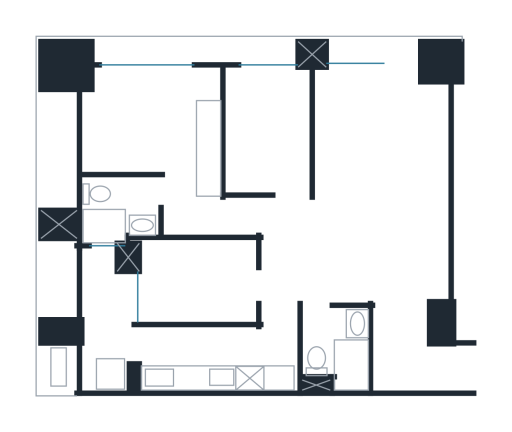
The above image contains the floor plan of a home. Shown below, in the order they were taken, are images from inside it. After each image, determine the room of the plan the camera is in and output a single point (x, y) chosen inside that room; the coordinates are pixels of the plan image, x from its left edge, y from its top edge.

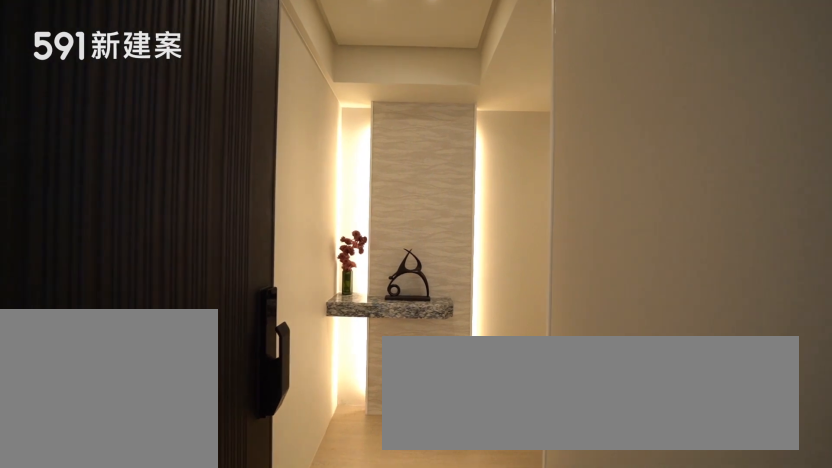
(452, 367)
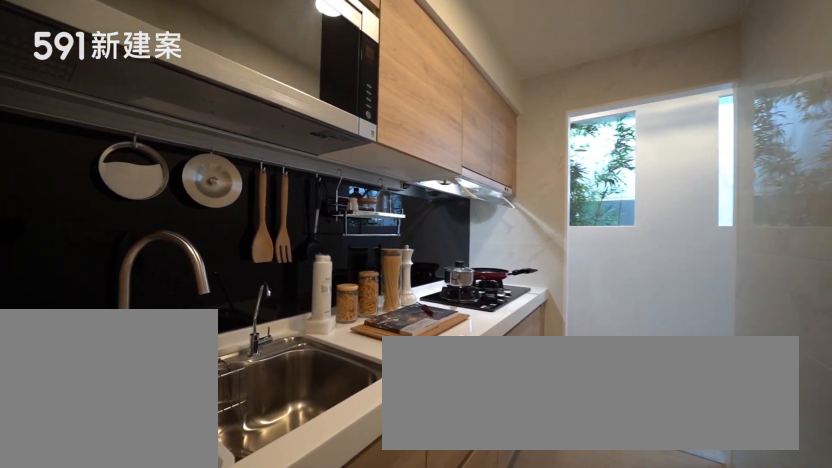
(217, 359)
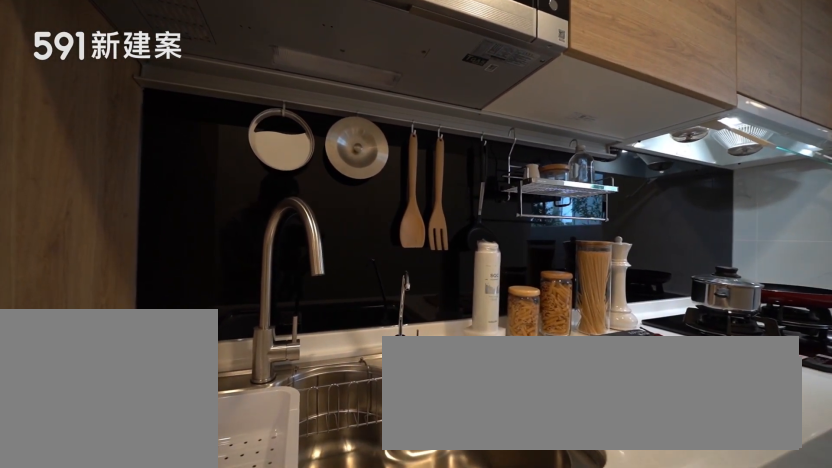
(217, 359)
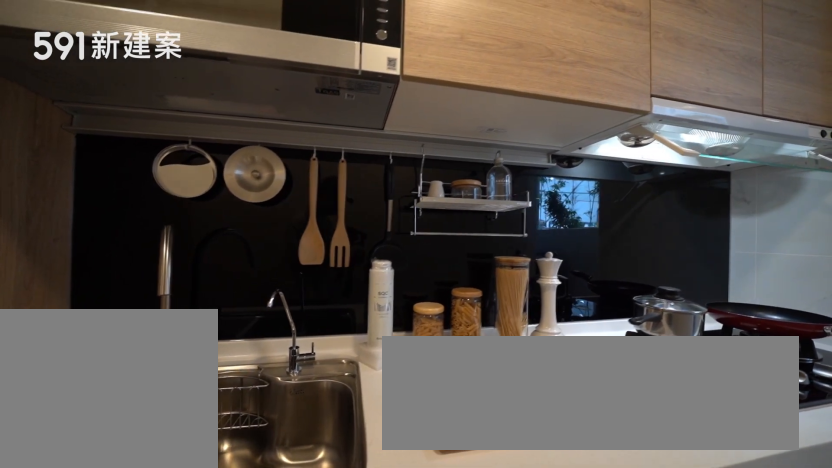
(217, 359)
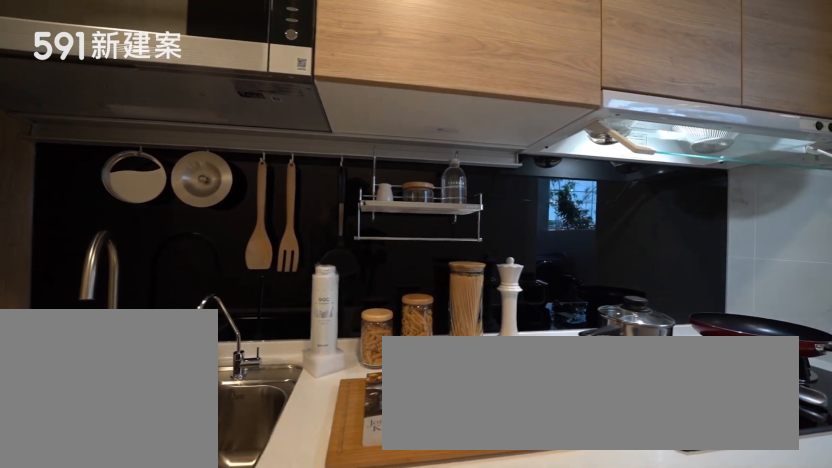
(217, 359)
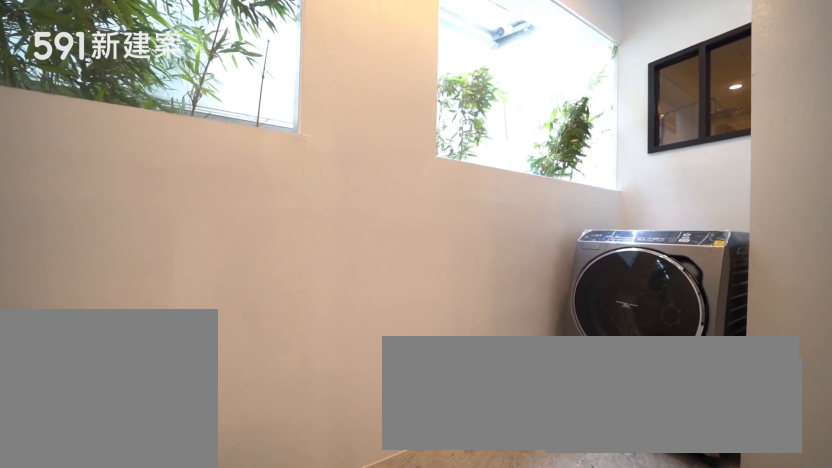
(102, 319)
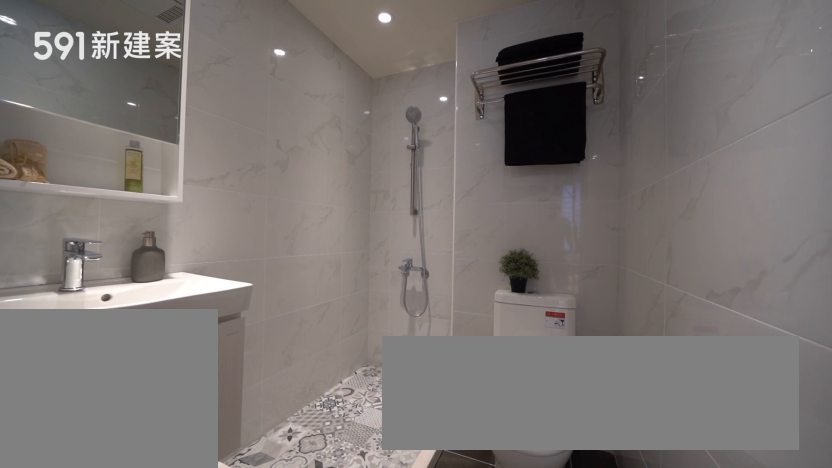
(340, 348)
